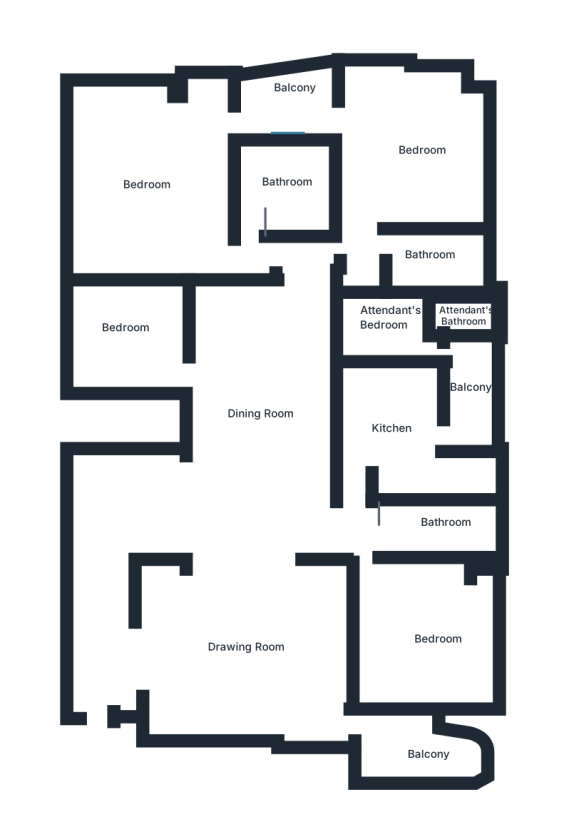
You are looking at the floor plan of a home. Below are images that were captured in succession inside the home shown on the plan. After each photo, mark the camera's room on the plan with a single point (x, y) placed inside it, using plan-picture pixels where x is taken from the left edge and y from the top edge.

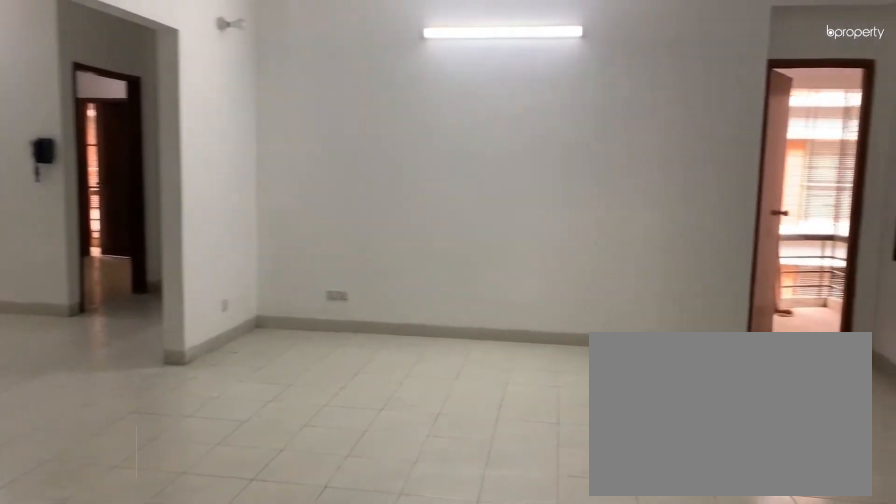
(249, 662)
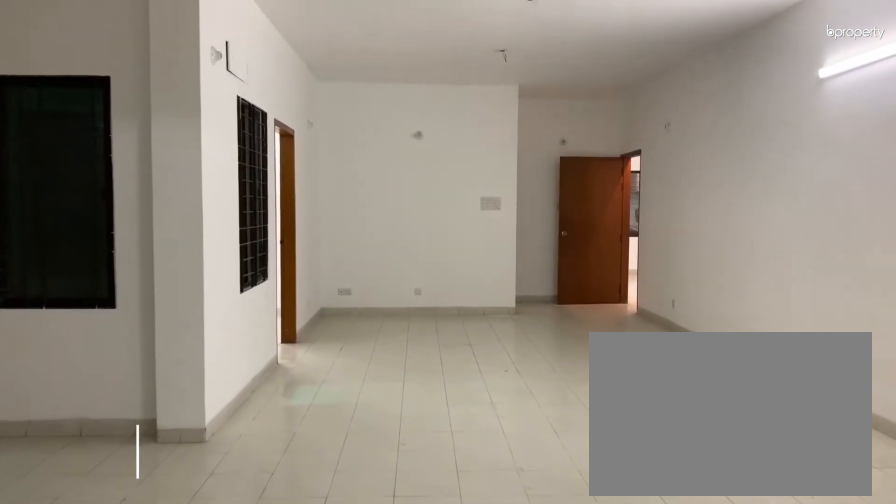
(260, 399)
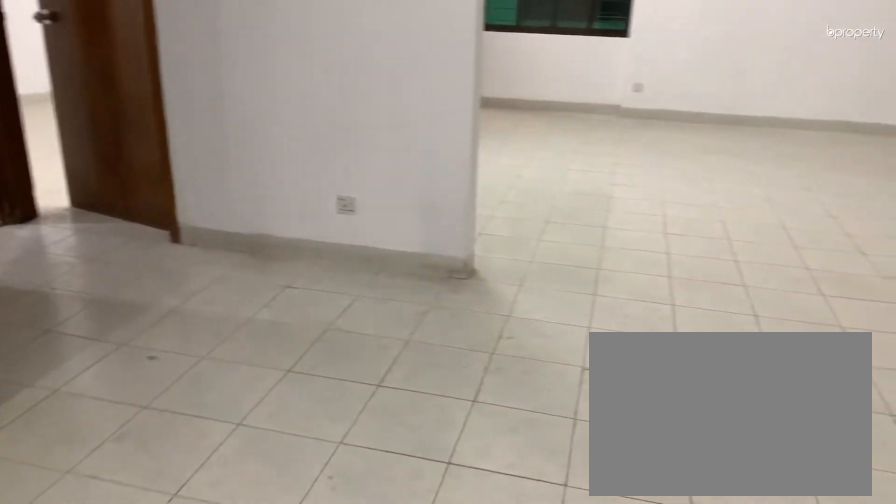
(260, 399)
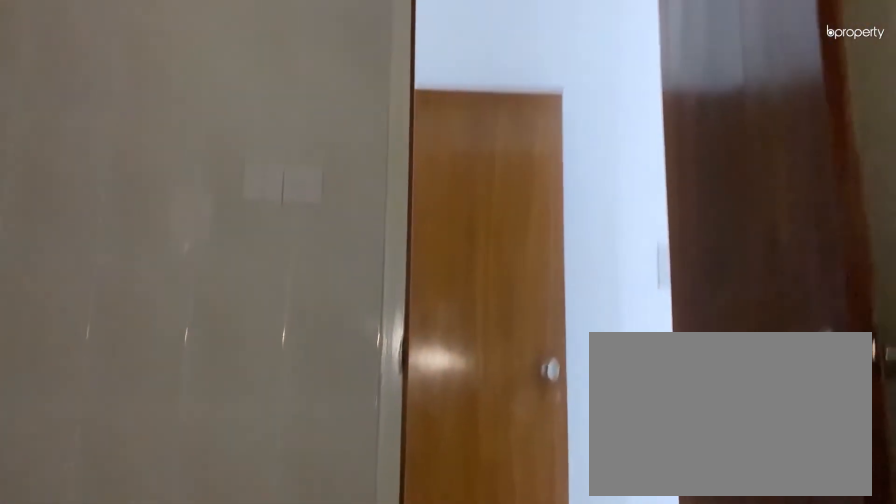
(271, 189)
